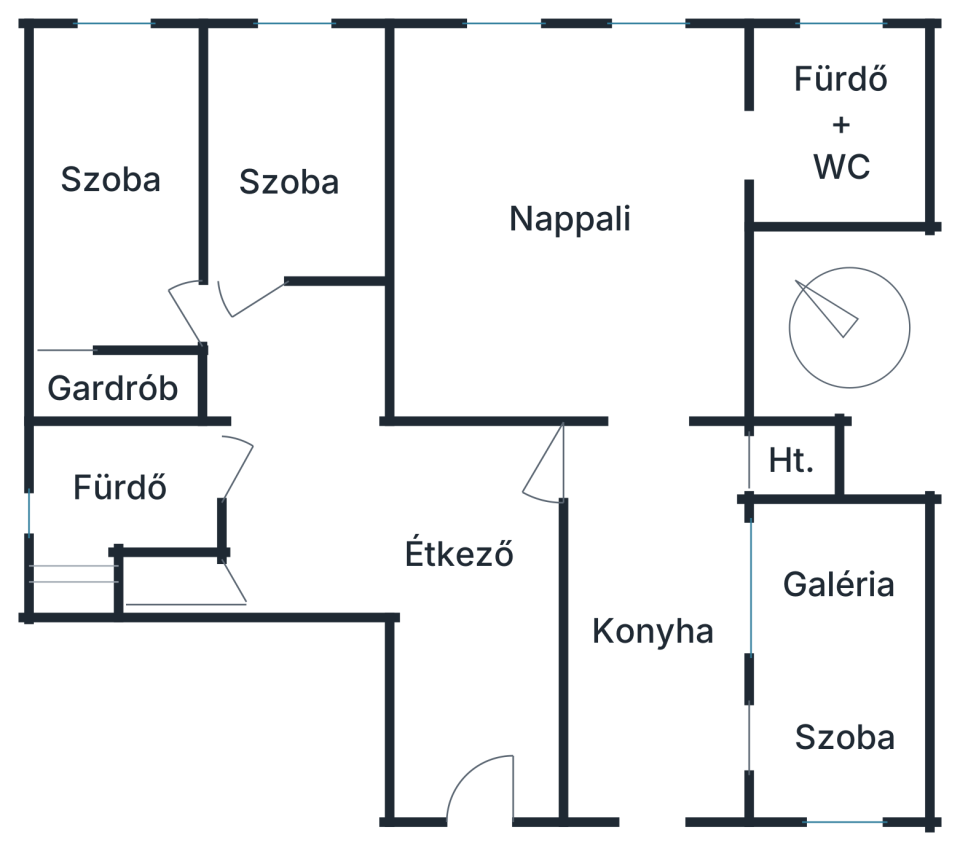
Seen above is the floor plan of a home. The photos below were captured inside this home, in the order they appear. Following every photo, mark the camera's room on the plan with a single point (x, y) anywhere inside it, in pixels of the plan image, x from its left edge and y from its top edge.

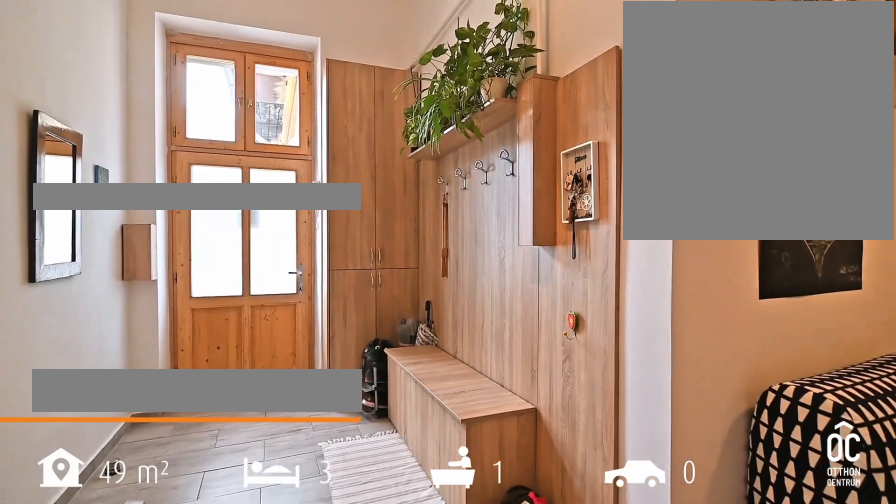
(472, 558)
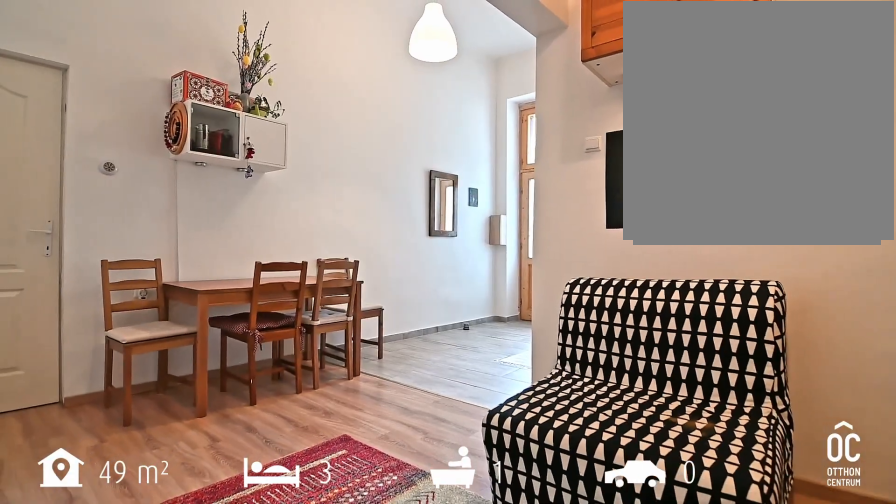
(471, 558)
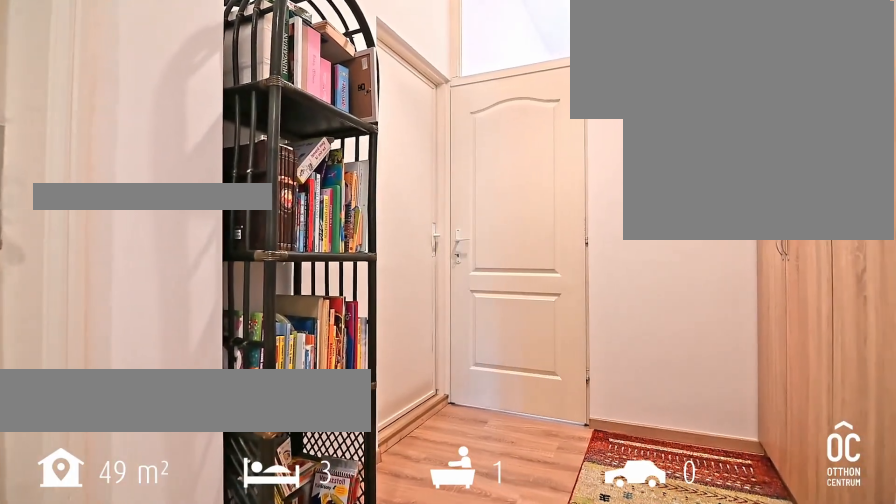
(291, 413)
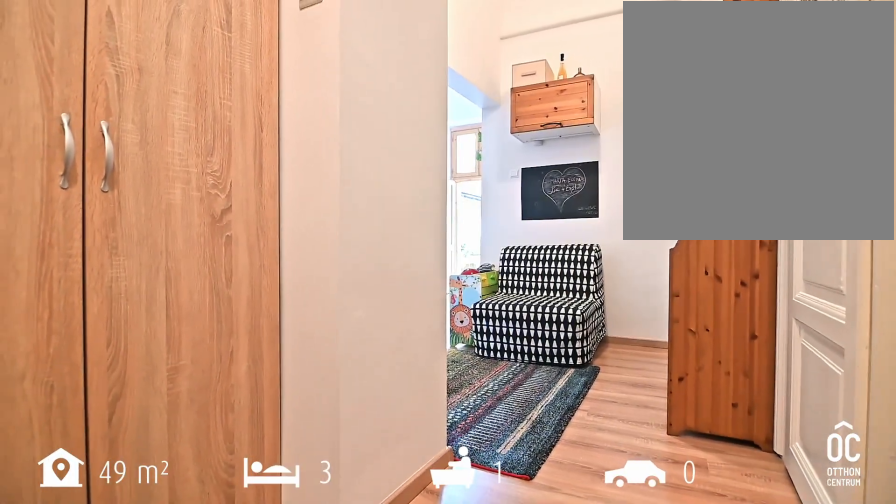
(291, 413)
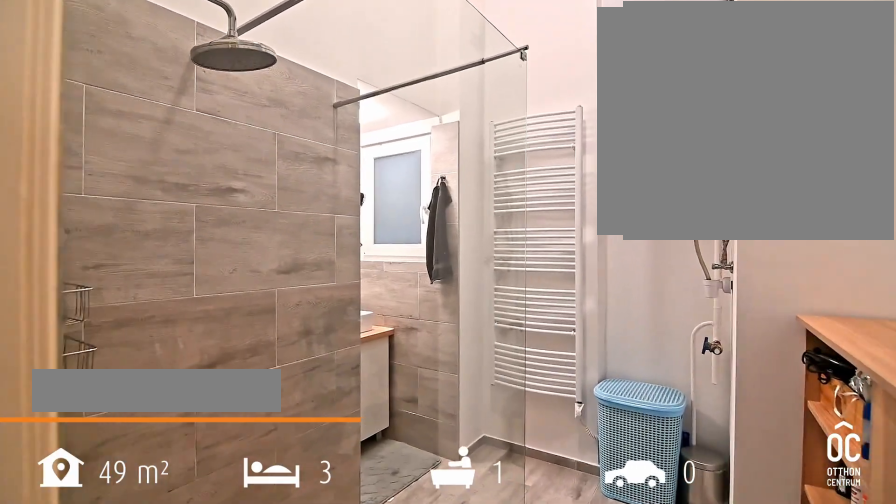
(121, 485)
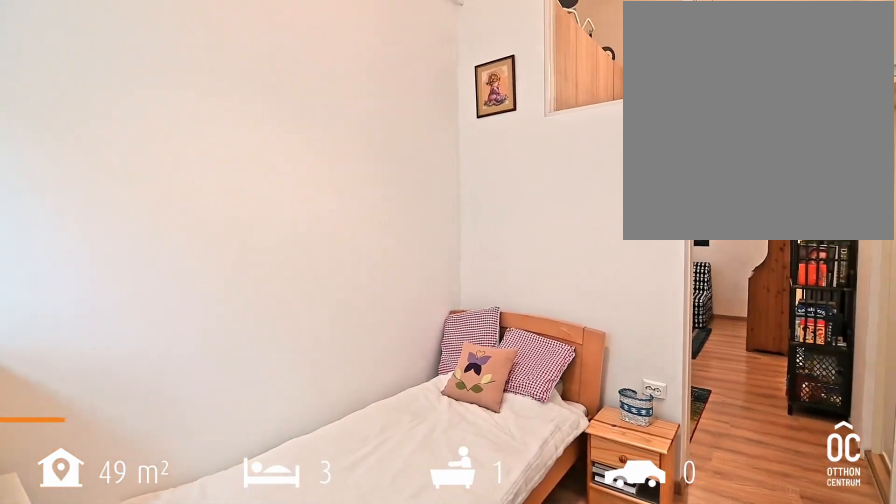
(293, 182)
